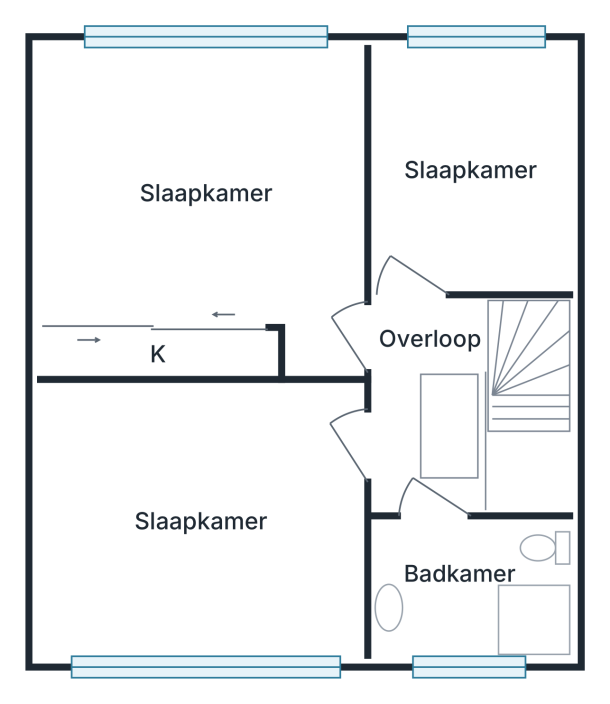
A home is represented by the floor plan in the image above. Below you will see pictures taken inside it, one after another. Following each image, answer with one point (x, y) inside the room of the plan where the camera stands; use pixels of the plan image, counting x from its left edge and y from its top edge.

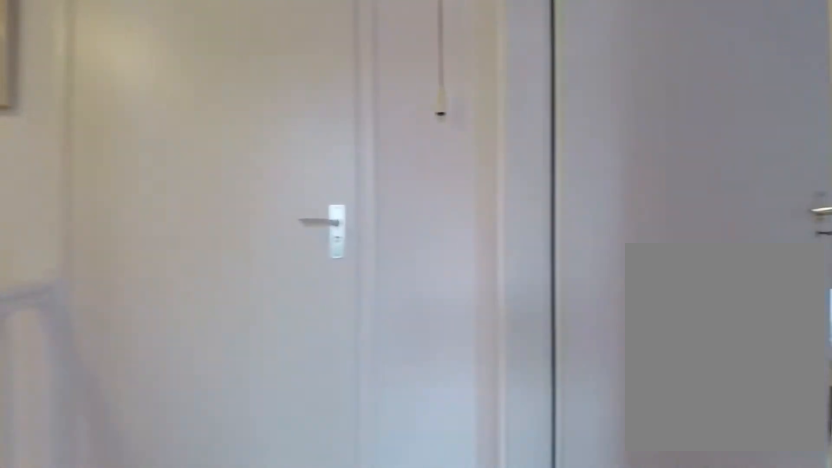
(423, 397)
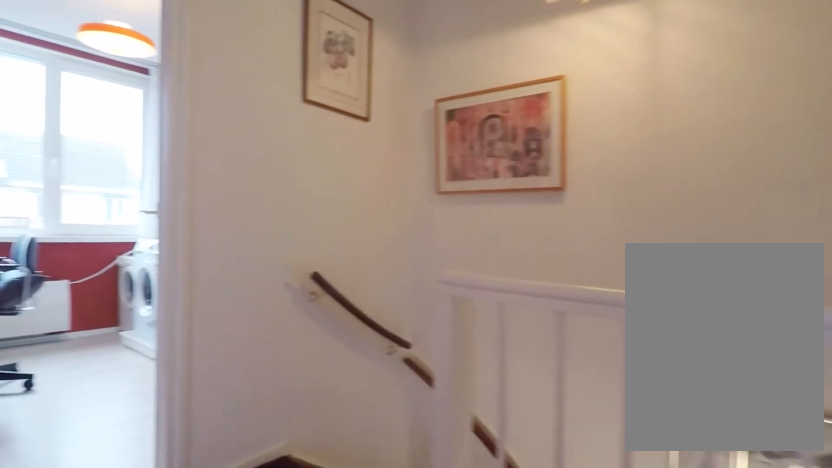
(423, 397)
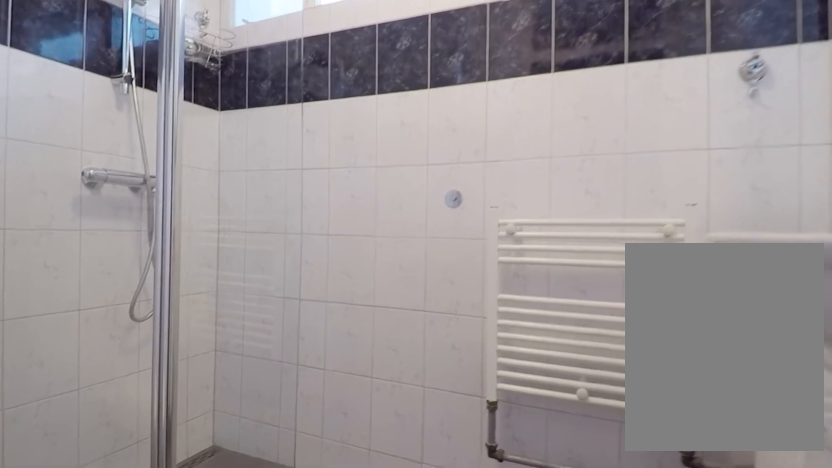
(470, 587)
